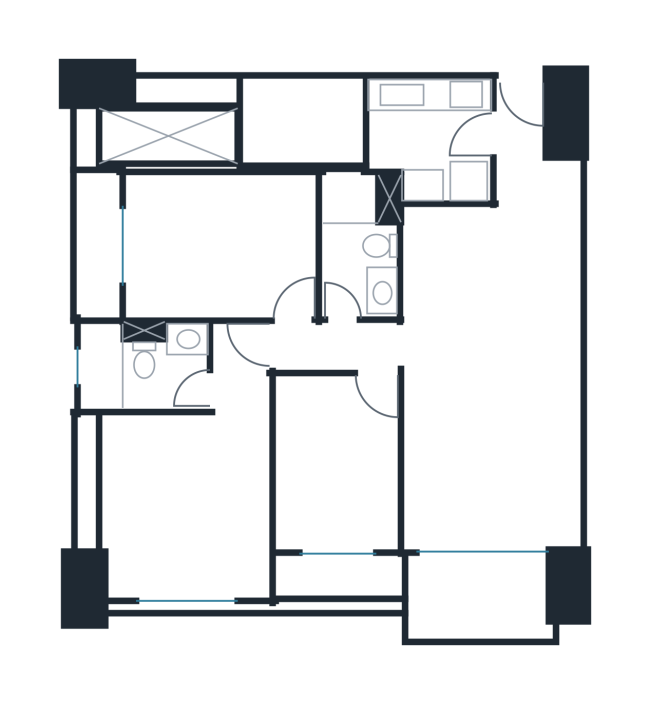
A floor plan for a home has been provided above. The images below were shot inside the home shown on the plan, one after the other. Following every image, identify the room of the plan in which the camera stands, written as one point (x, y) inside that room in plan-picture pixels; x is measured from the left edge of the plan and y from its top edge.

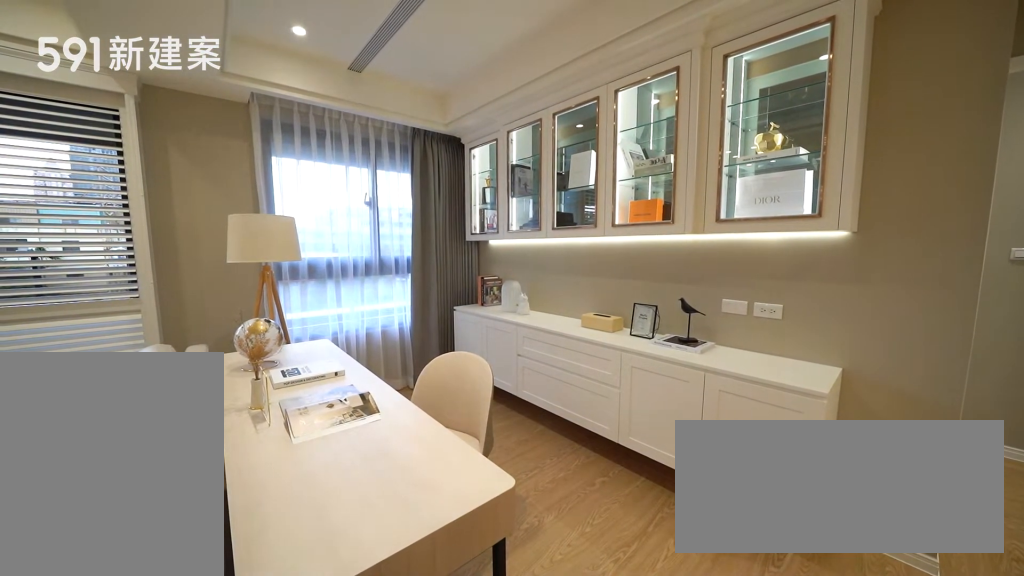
(338, 462)
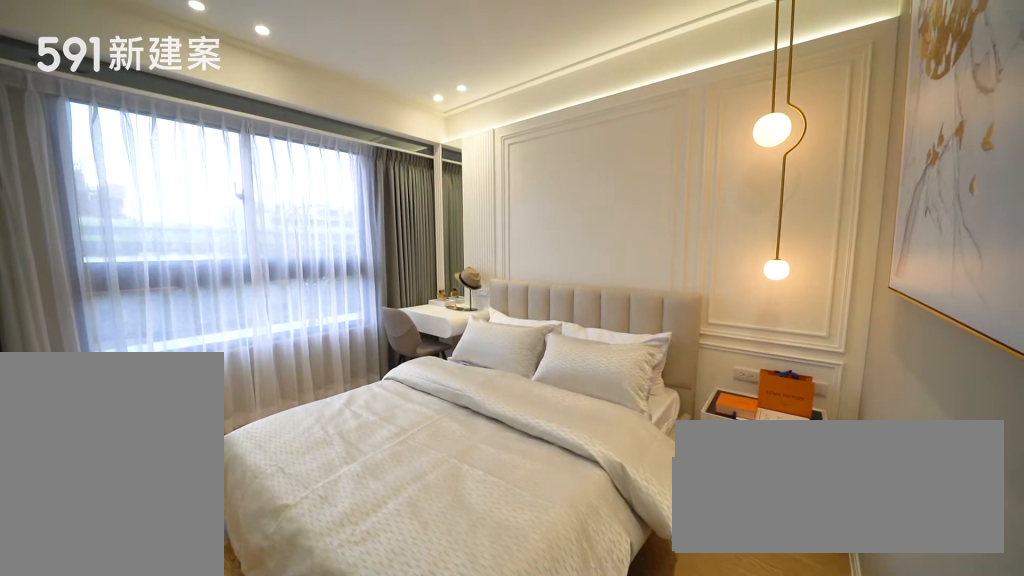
(185, 509)
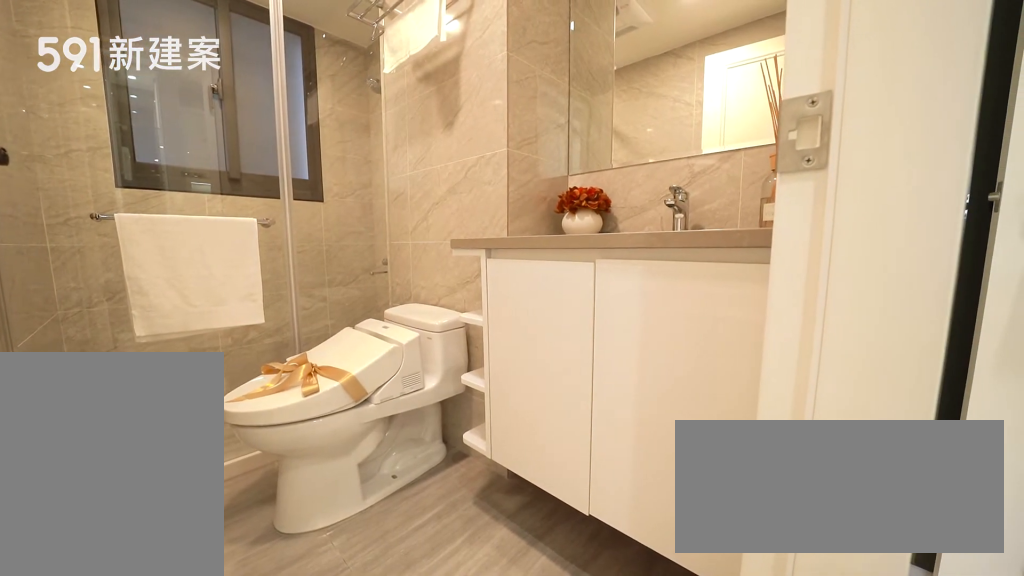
(140, 365)
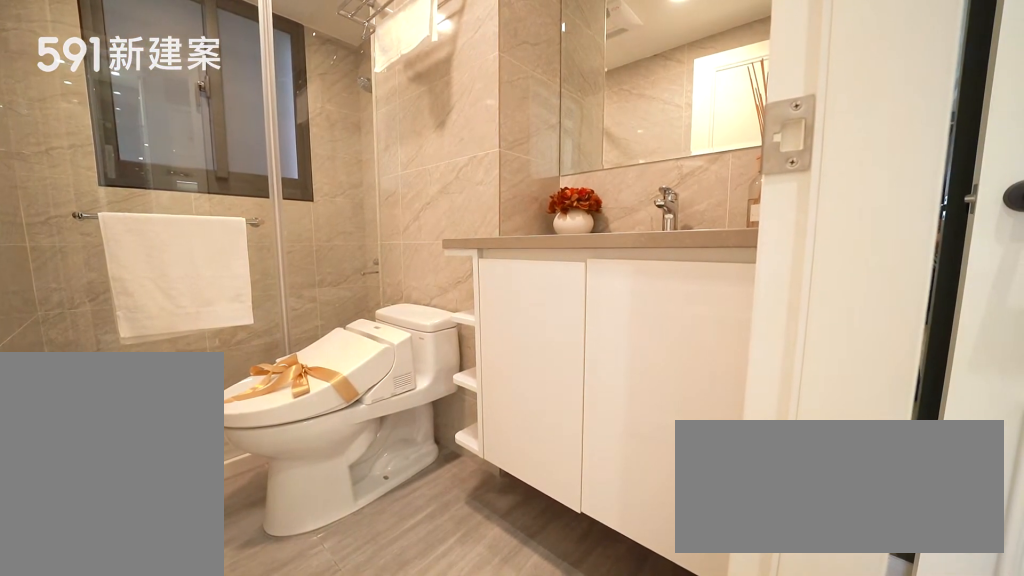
(140, 365)
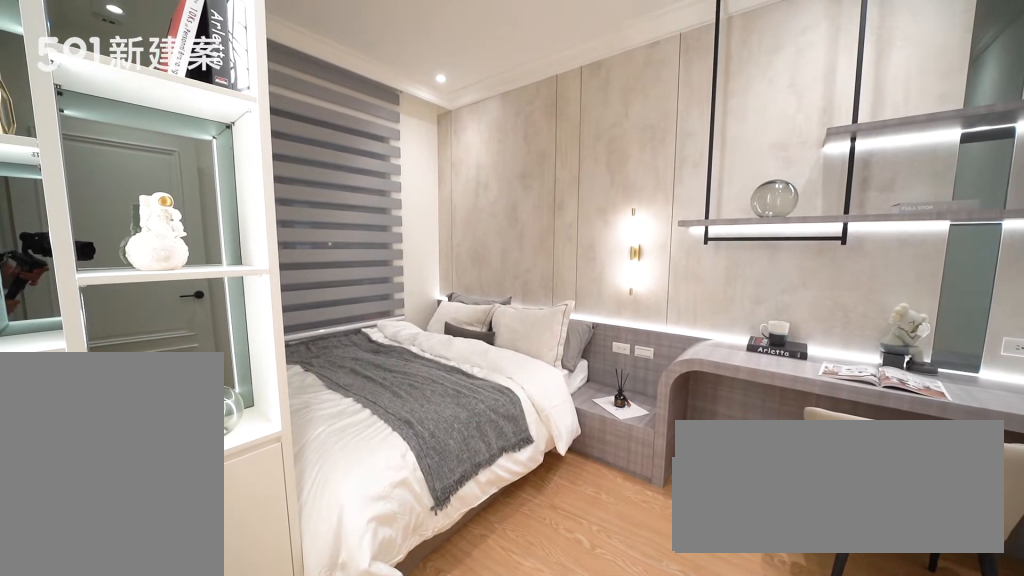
(215, 243)
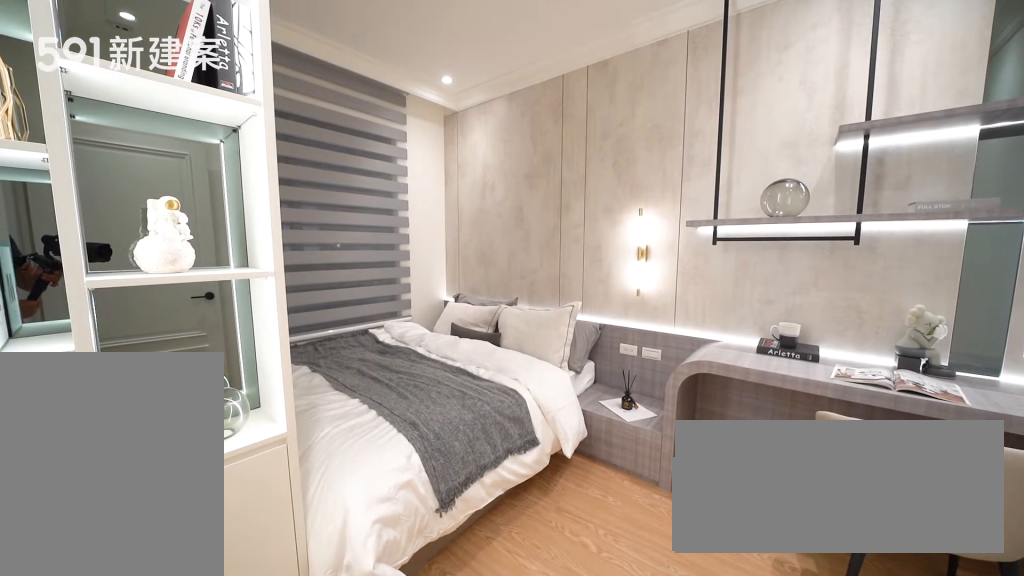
(215, 243)
